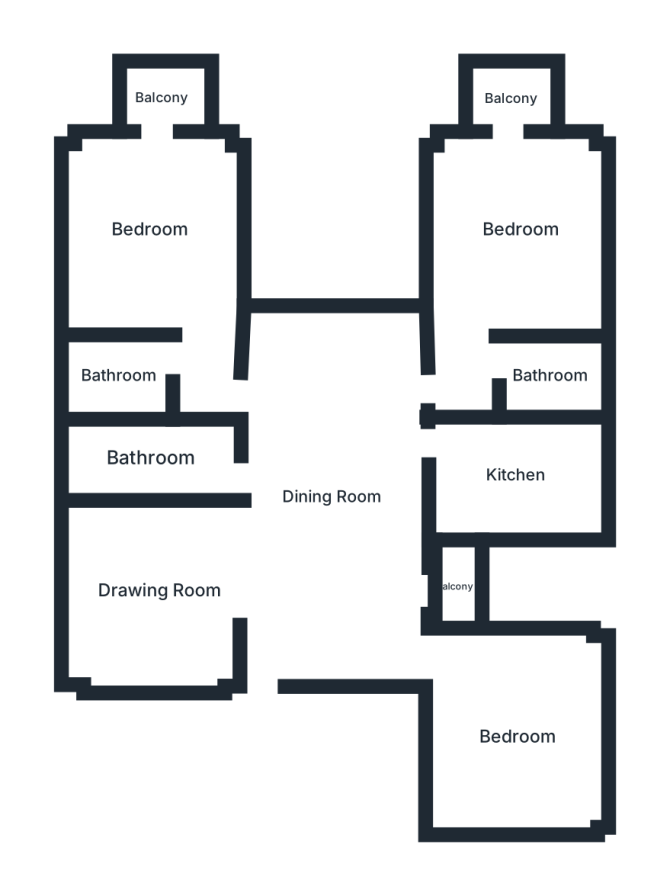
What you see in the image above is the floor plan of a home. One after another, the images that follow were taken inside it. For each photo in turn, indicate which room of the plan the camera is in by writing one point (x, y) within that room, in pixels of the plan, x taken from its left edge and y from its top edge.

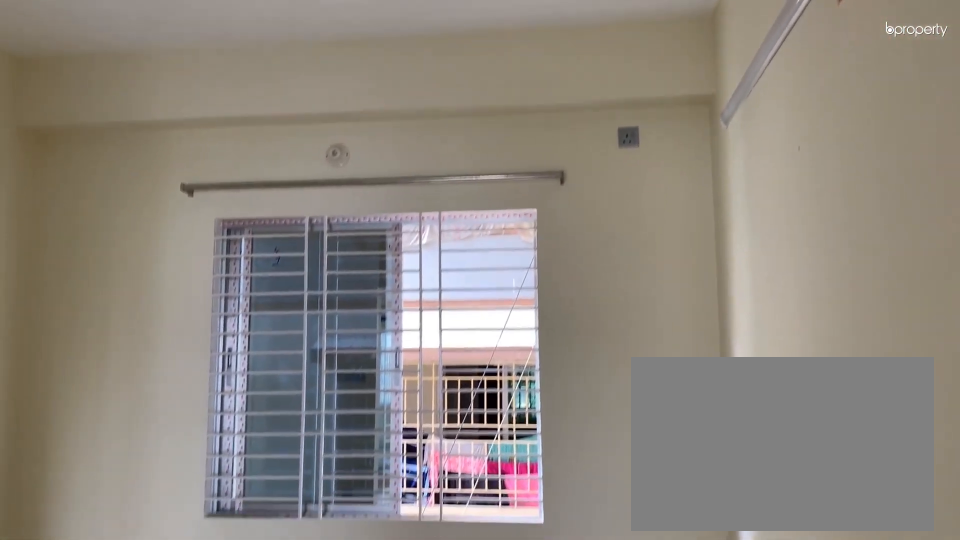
(160, 591)
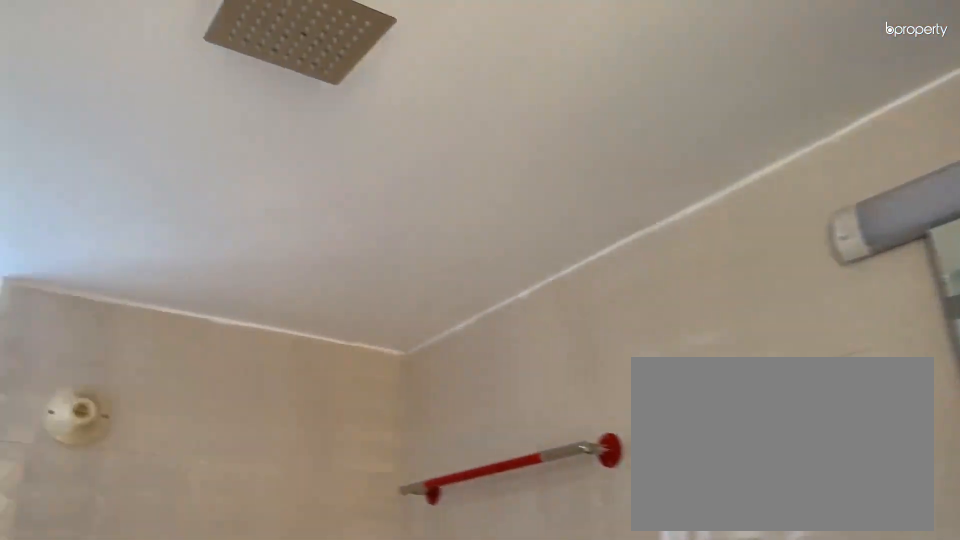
(550, 378)
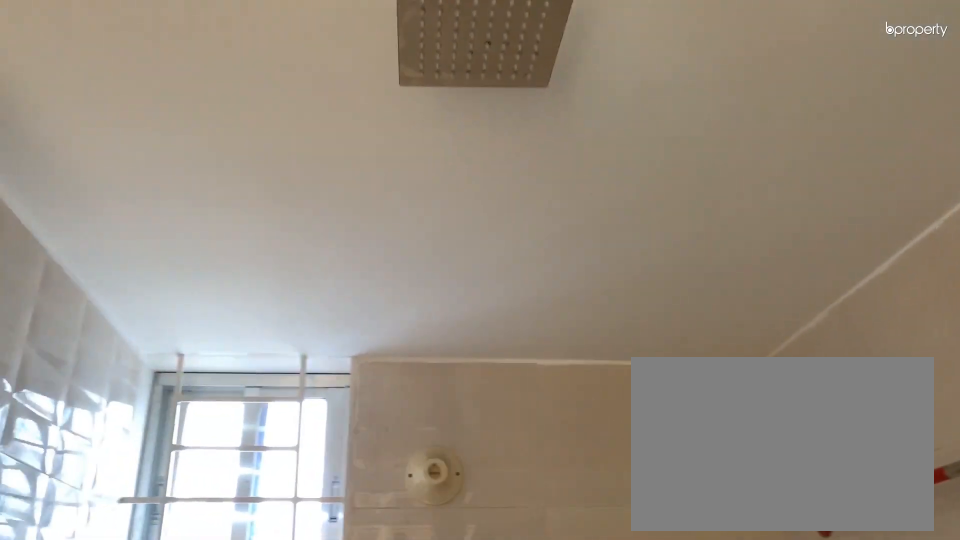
(550, 378)
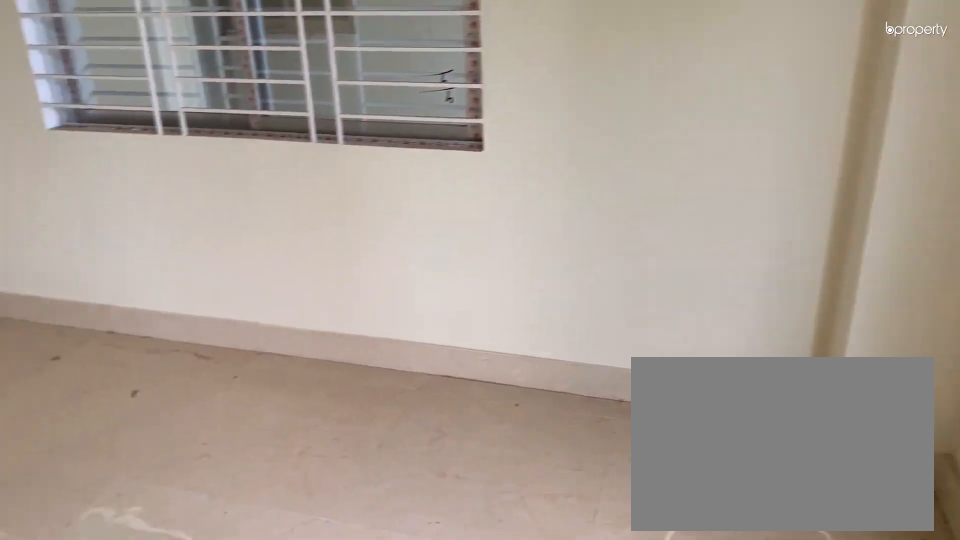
(152, 230)
